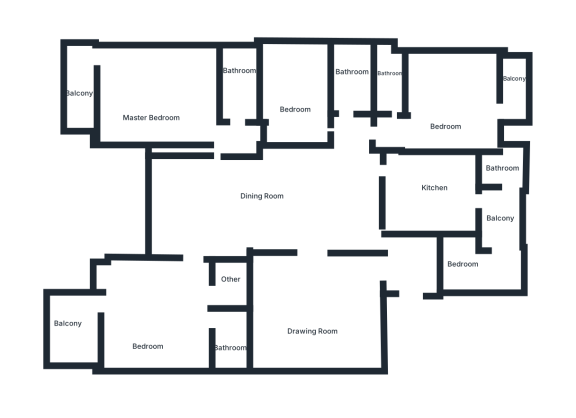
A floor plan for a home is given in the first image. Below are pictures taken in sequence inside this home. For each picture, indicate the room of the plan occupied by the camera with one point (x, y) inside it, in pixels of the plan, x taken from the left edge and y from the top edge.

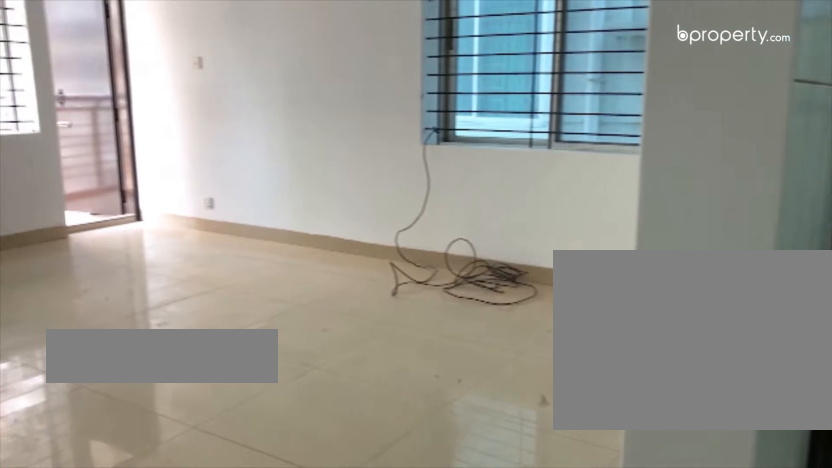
(154, 96)
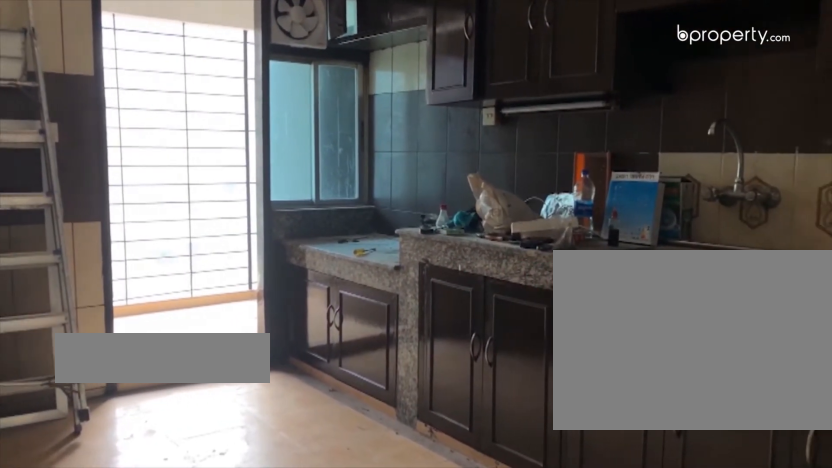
(434, 186)
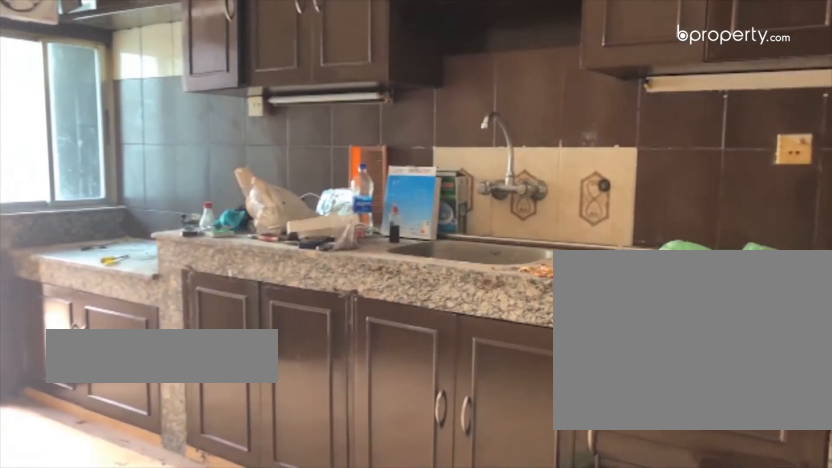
(434, 186)
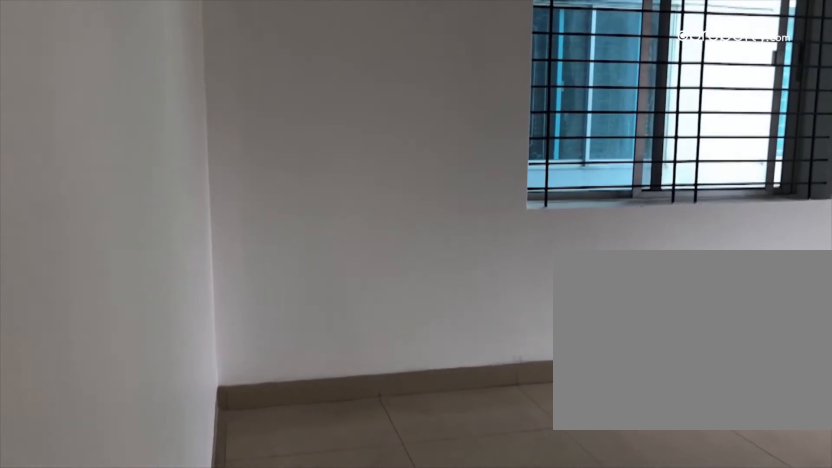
(446, 100)
